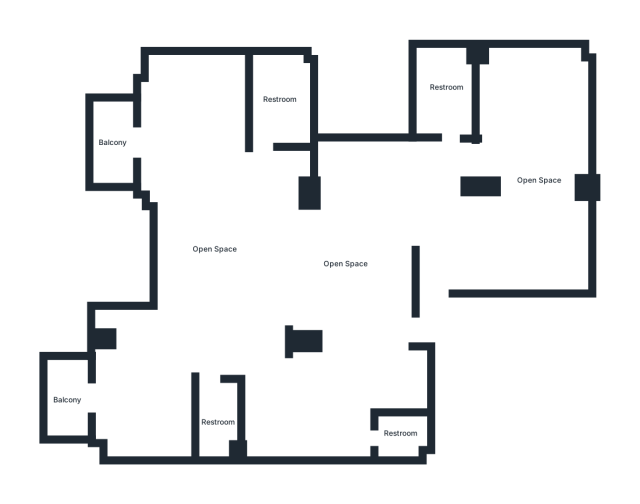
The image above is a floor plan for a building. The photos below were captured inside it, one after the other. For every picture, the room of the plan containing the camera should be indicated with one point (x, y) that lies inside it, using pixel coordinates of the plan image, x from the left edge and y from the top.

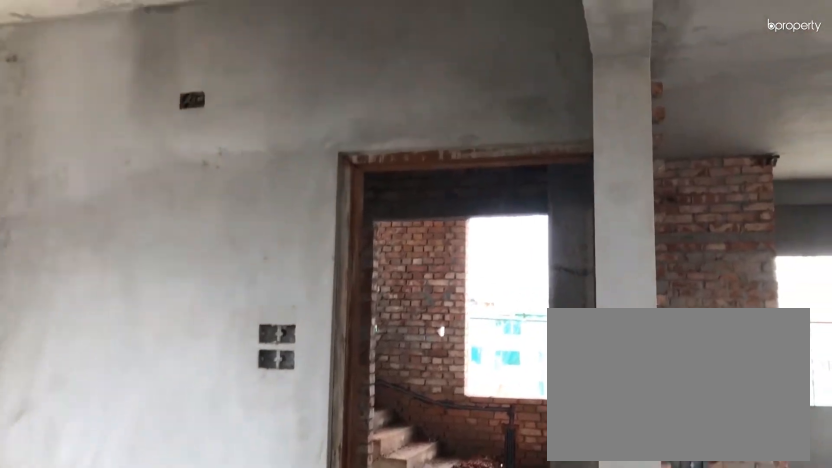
(520, 242)
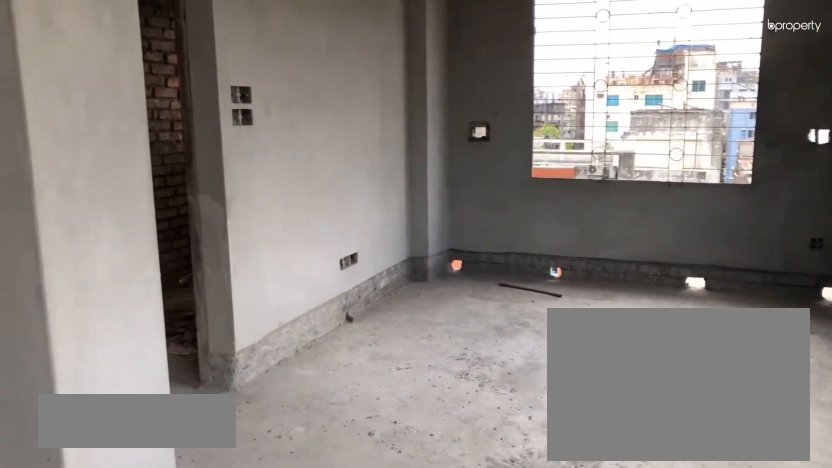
(534, 155)
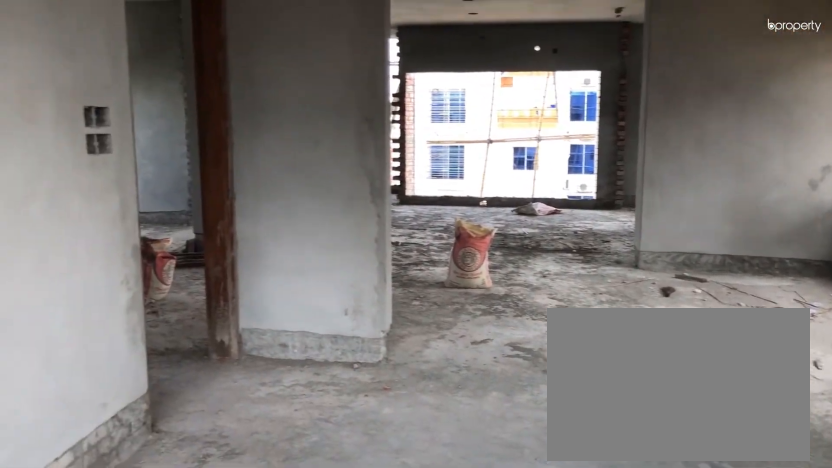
(521, 232)
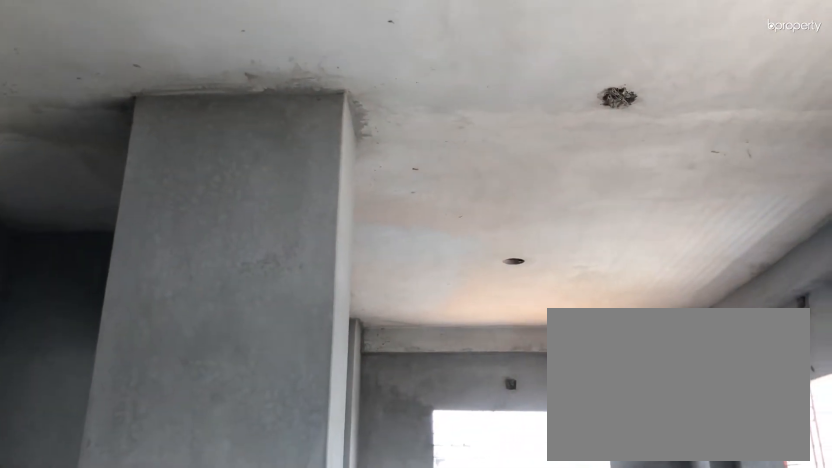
(526, 142)
